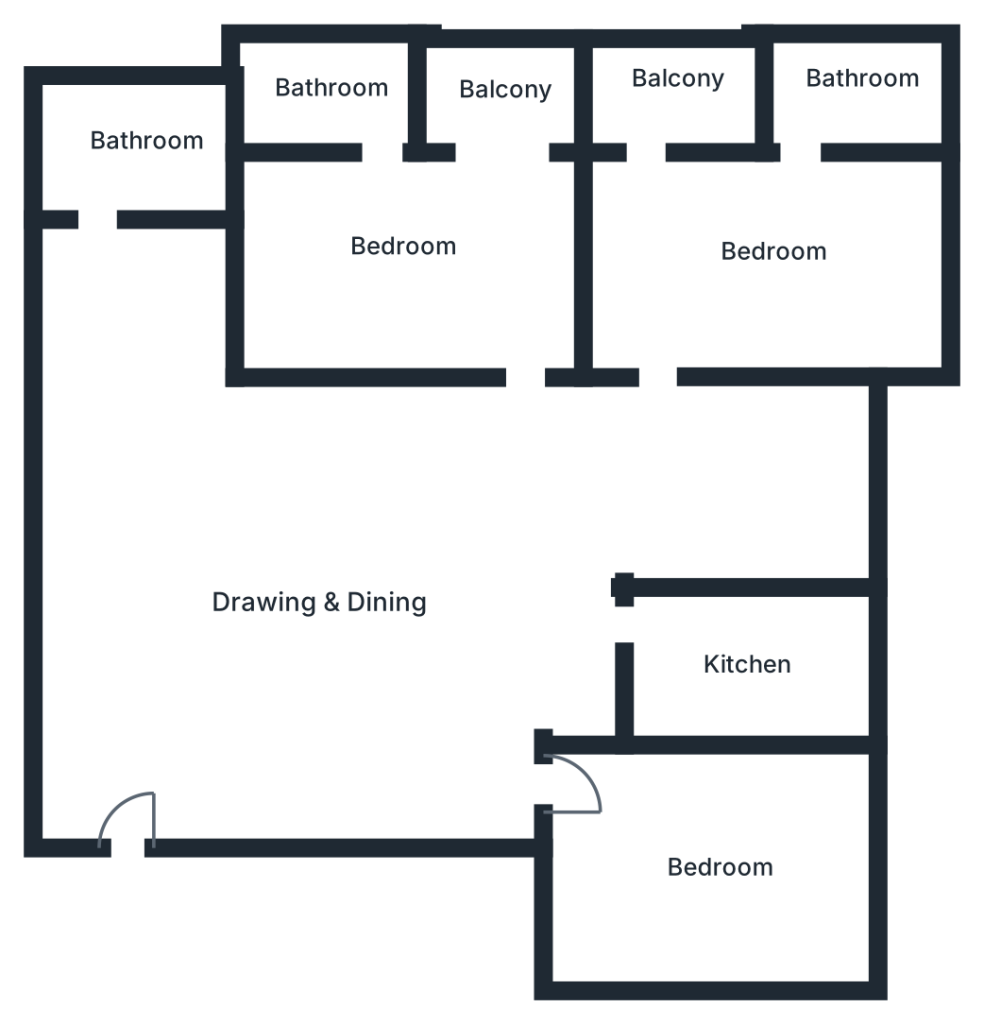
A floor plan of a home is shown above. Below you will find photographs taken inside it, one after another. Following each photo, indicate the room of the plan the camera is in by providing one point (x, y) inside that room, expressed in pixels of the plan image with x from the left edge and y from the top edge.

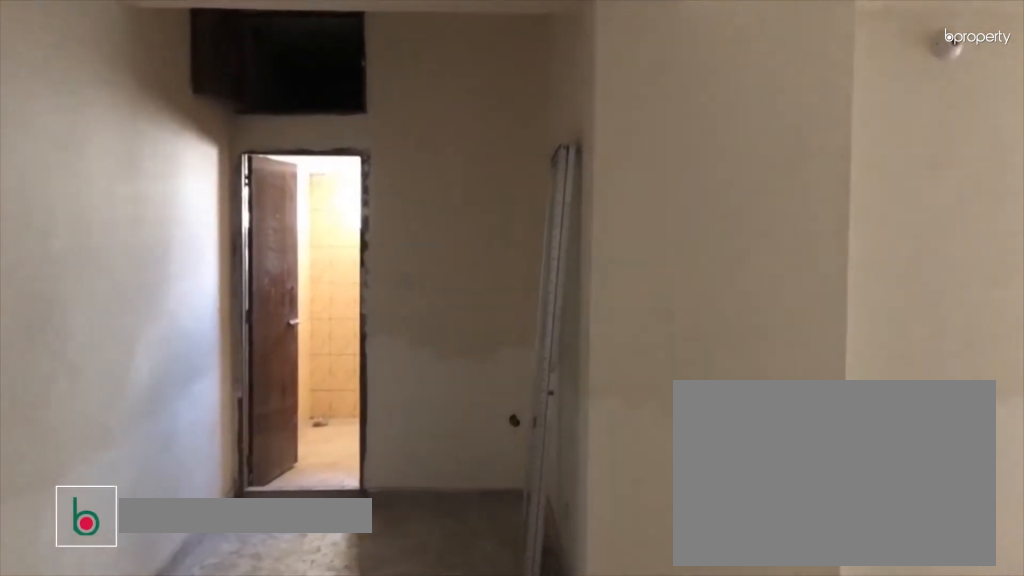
(311, 577)
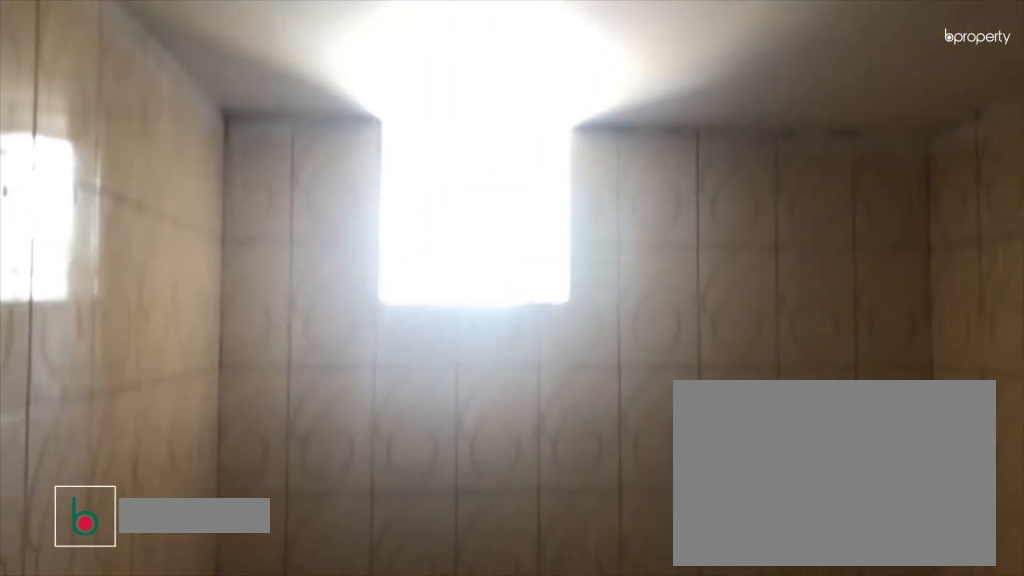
(146, 142)
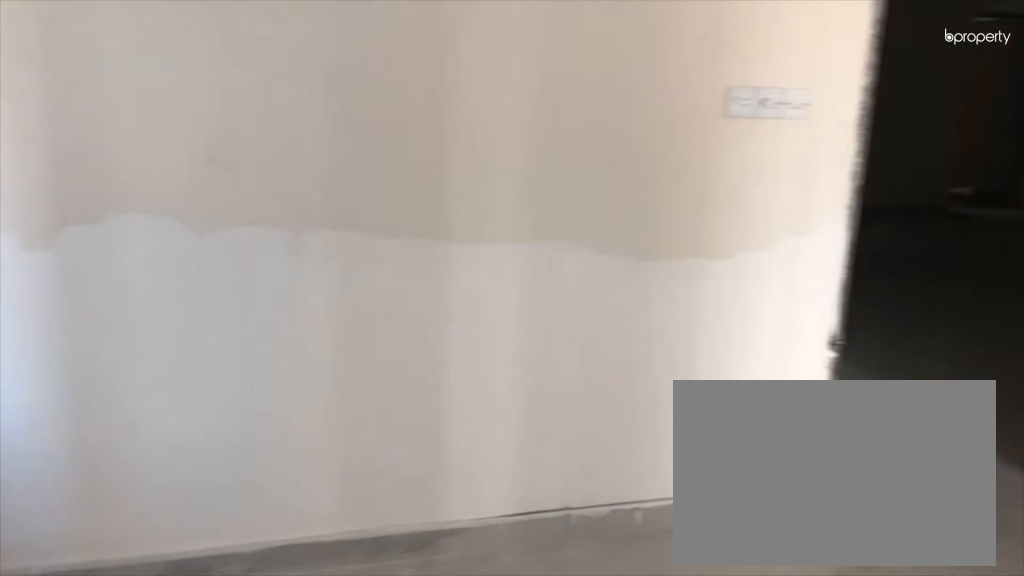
(780, 254)
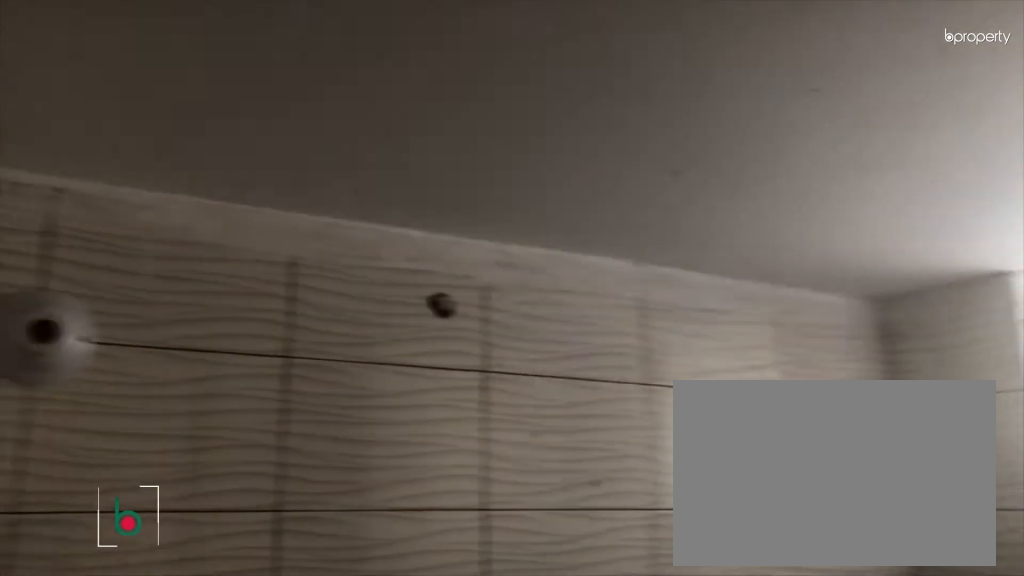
(855, 97)
